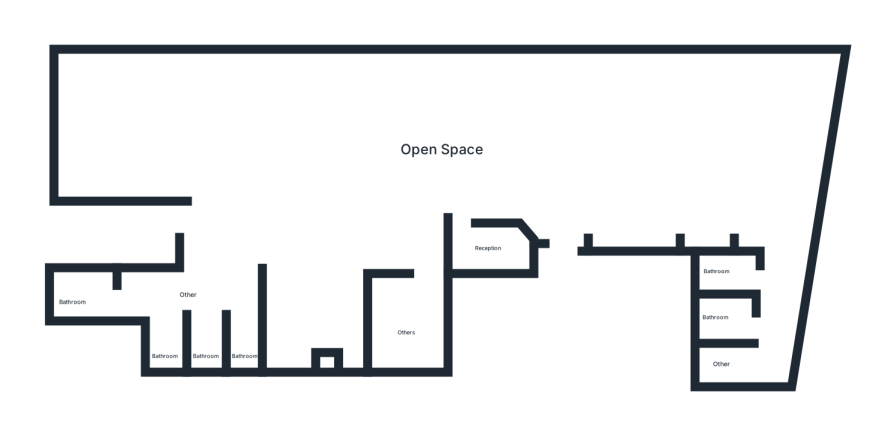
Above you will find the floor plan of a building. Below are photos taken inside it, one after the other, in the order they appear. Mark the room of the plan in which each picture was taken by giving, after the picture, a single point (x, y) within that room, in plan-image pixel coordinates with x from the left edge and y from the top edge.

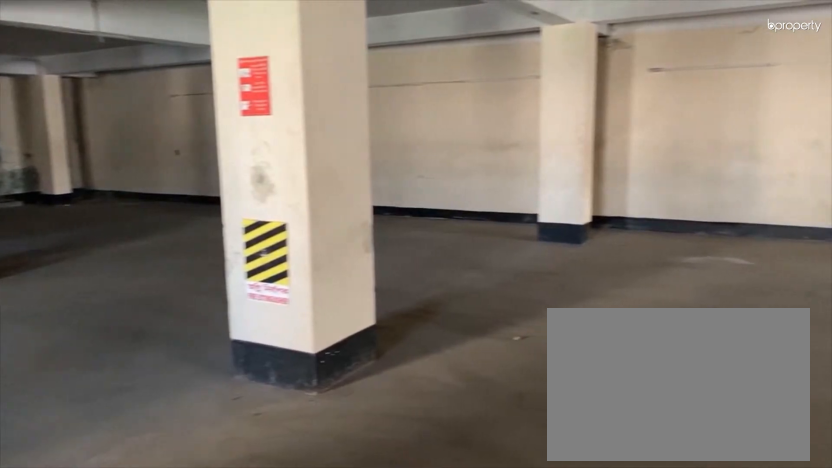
(292, 183)
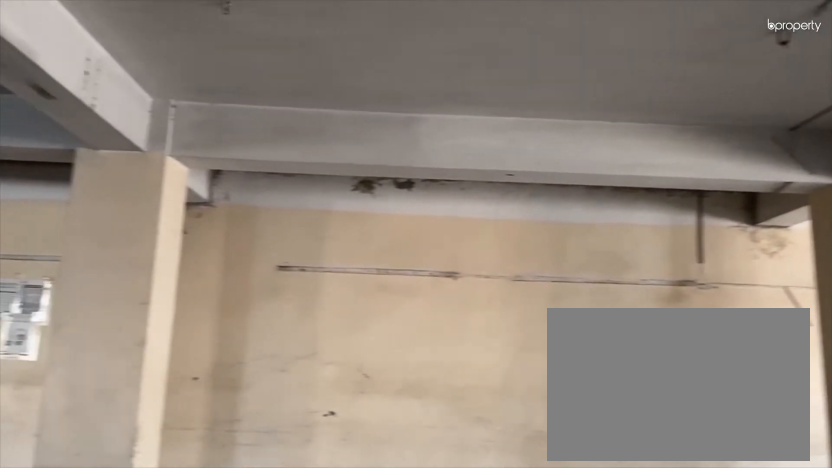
(676, 125)
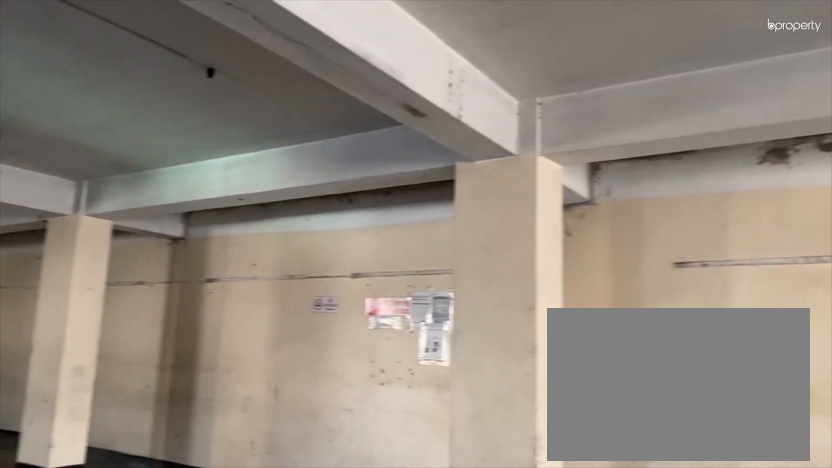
(676, 125)
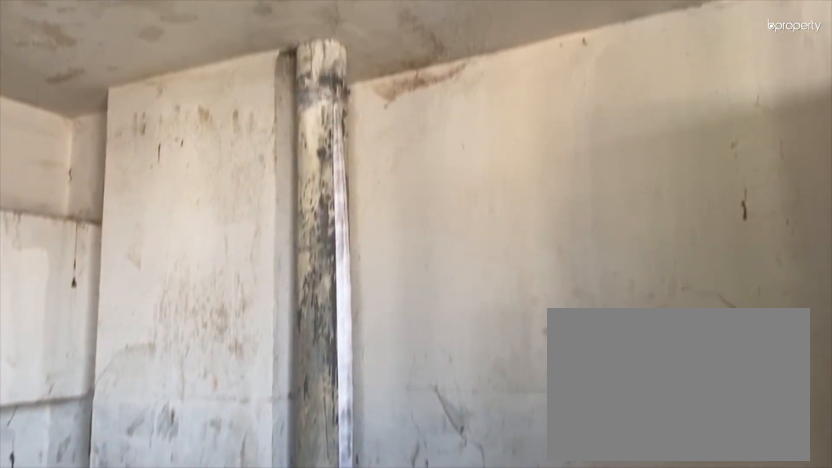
(749, 266)
